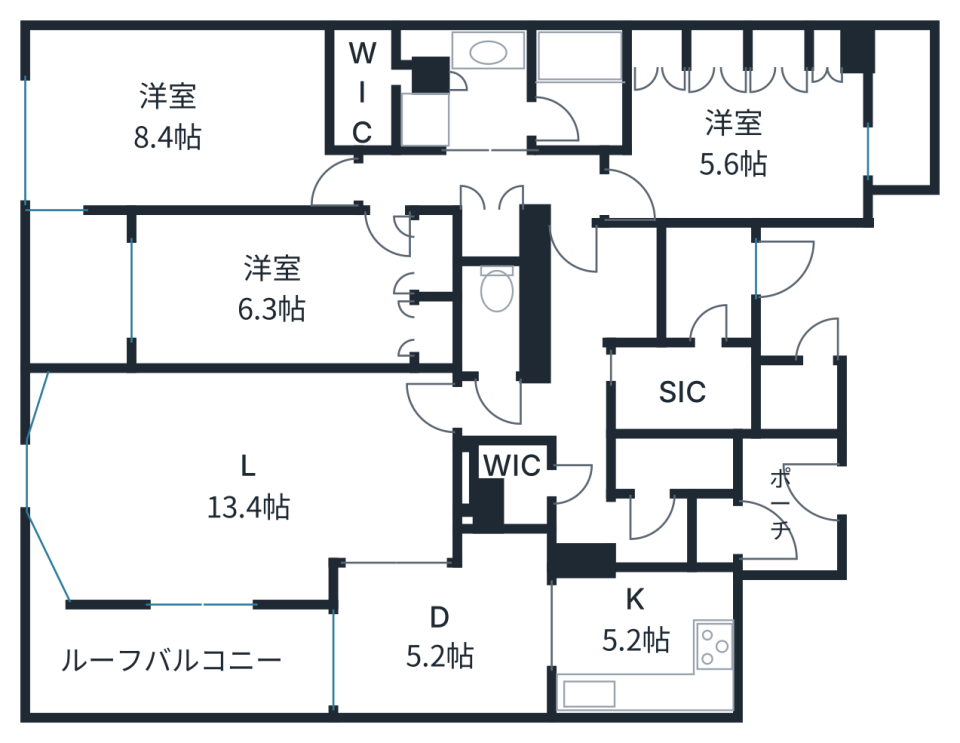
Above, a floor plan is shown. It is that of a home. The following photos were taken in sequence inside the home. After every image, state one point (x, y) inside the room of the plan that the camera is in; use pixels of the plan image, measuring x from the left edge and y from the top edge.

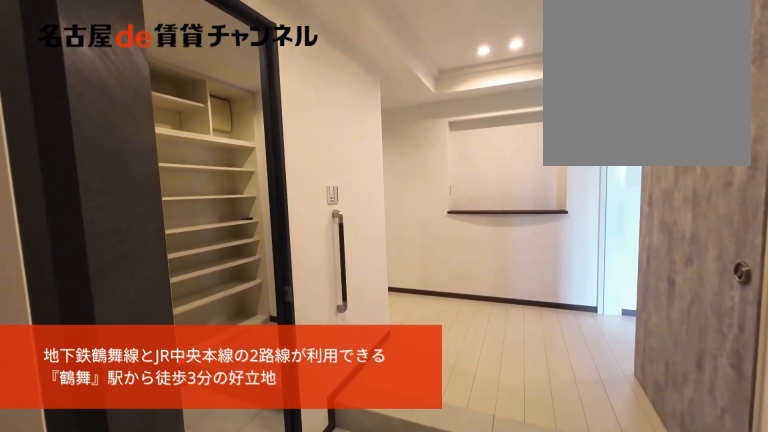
(707, 283)
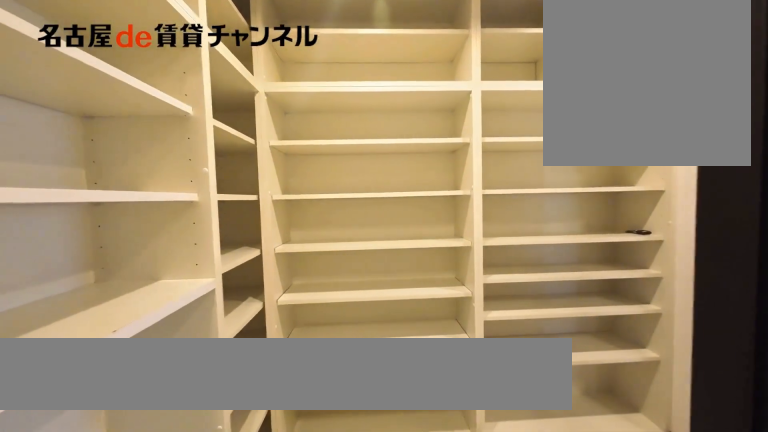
(683, 389)
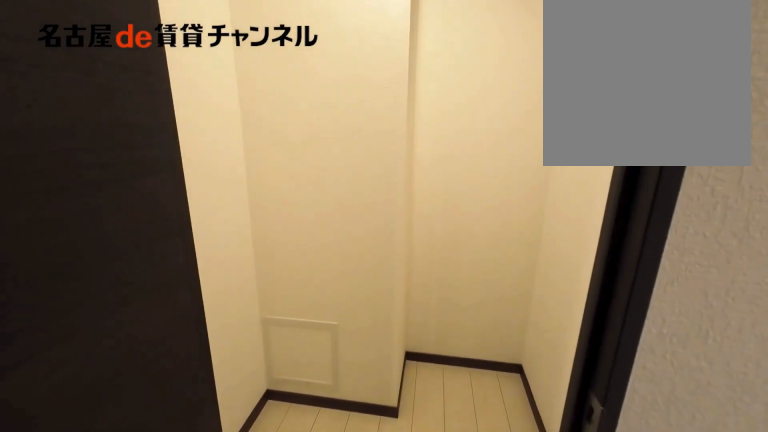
(519, 482)
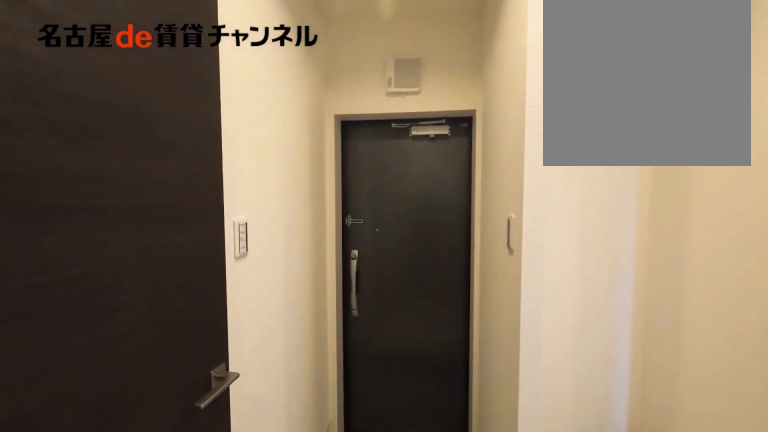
(611, 507)
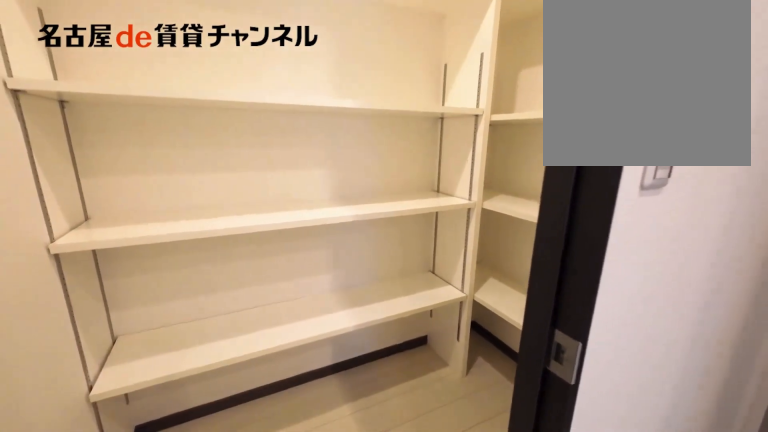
(673, 465)
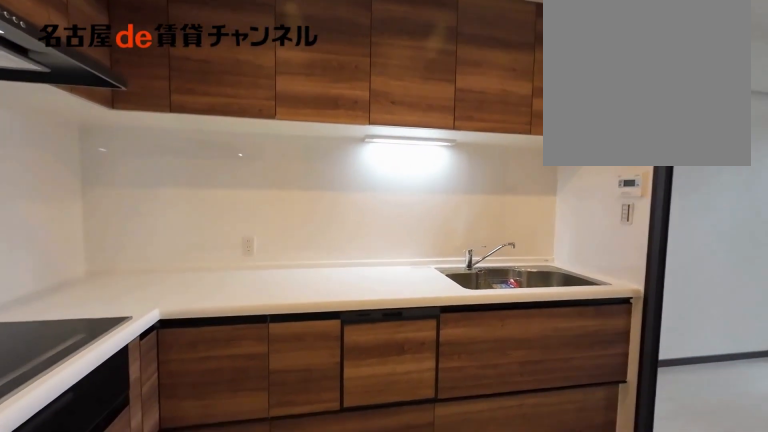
(645, 641)
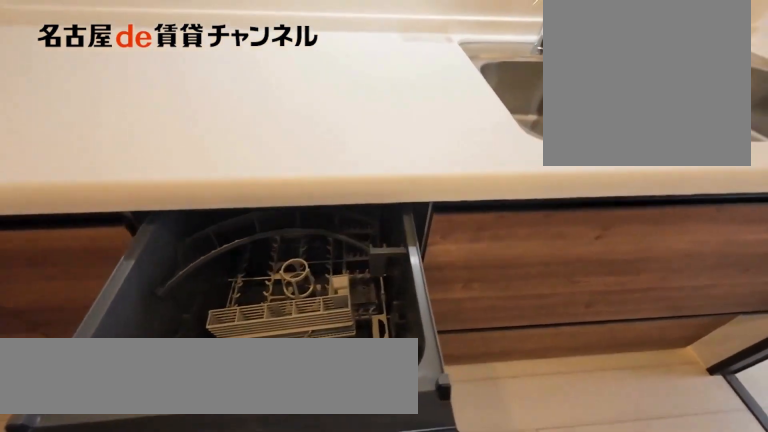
(645, 641)
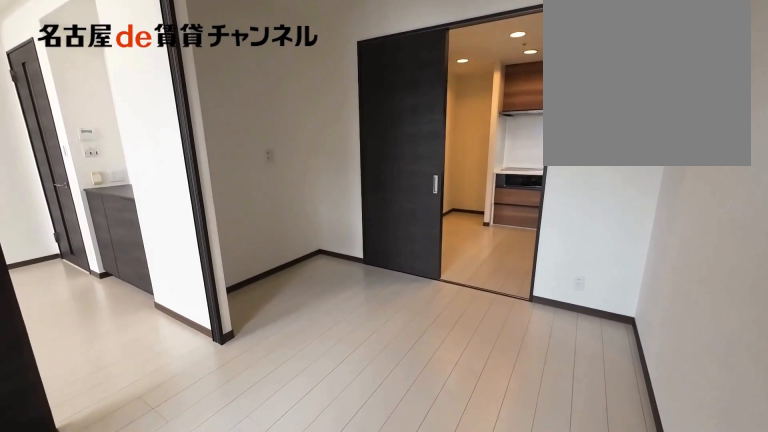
(447, 632)
